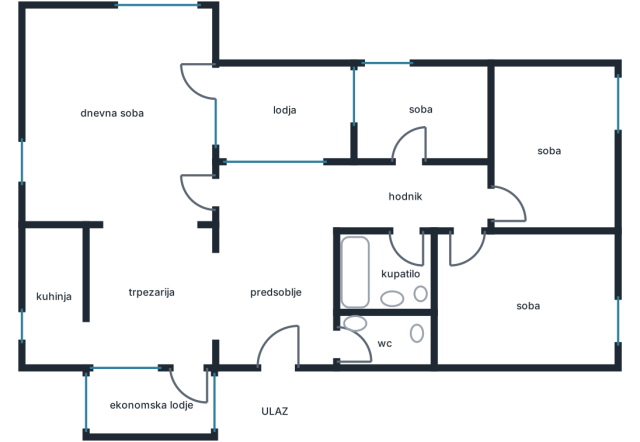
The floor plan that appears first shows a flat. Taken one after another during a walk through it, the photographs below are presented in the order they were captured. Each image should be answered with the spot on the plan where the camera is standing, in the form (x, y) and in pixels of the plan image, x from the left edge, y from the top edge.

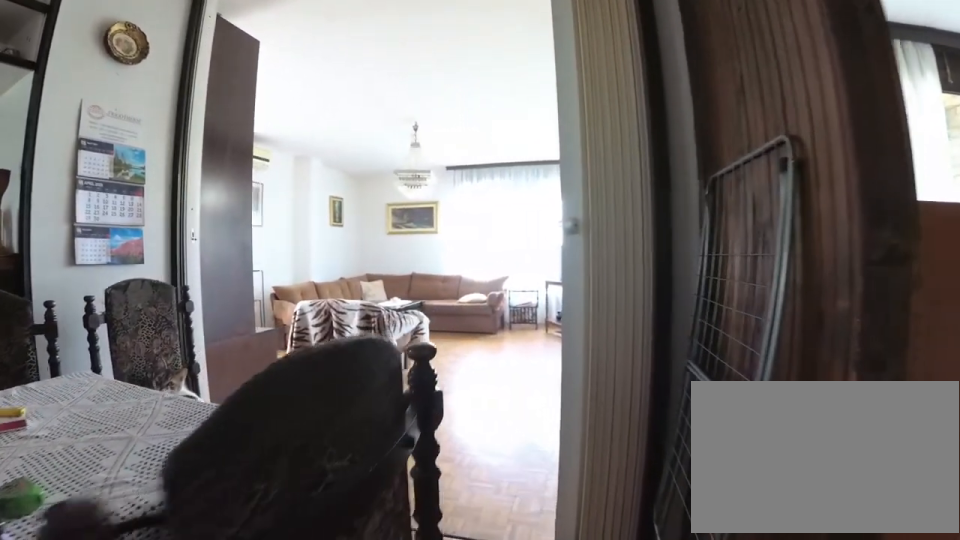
(181, 296)
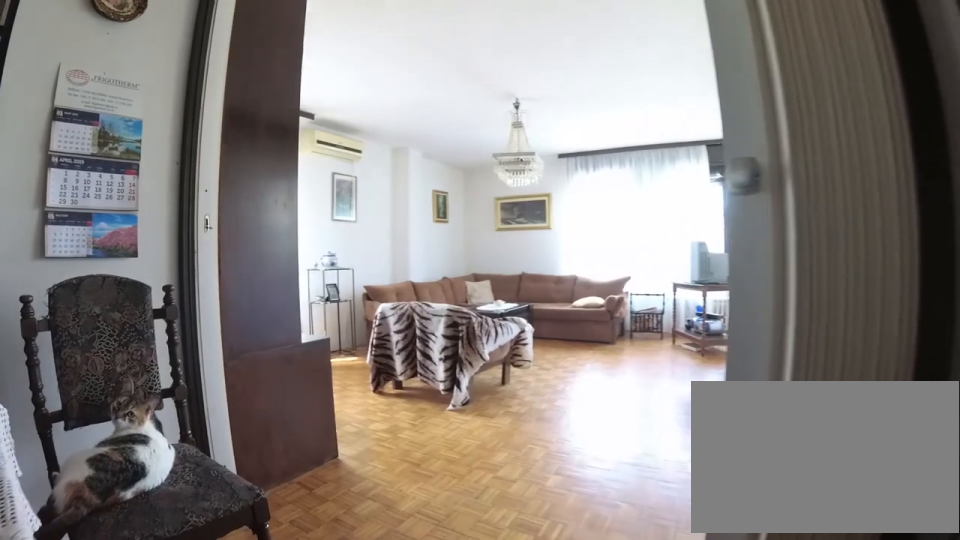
(164, 280)
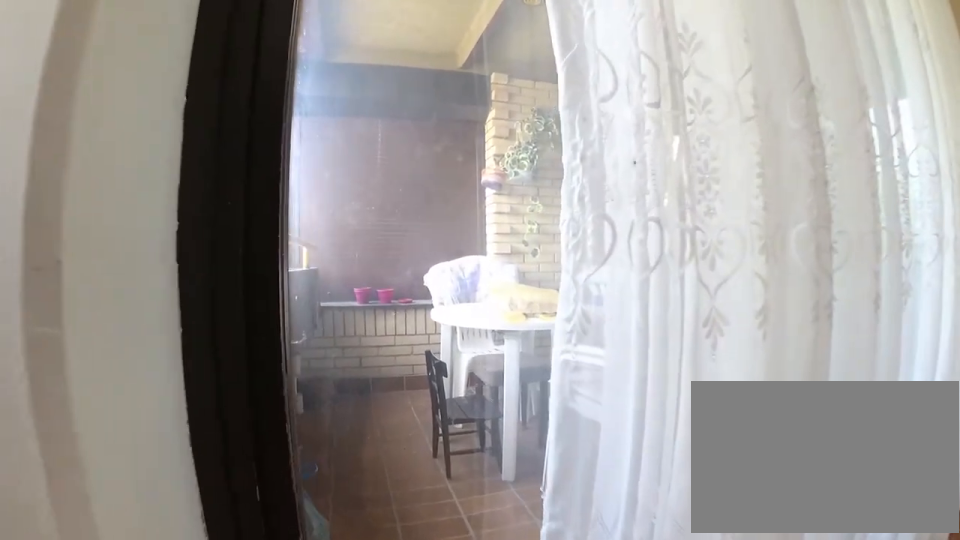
(170, 93)
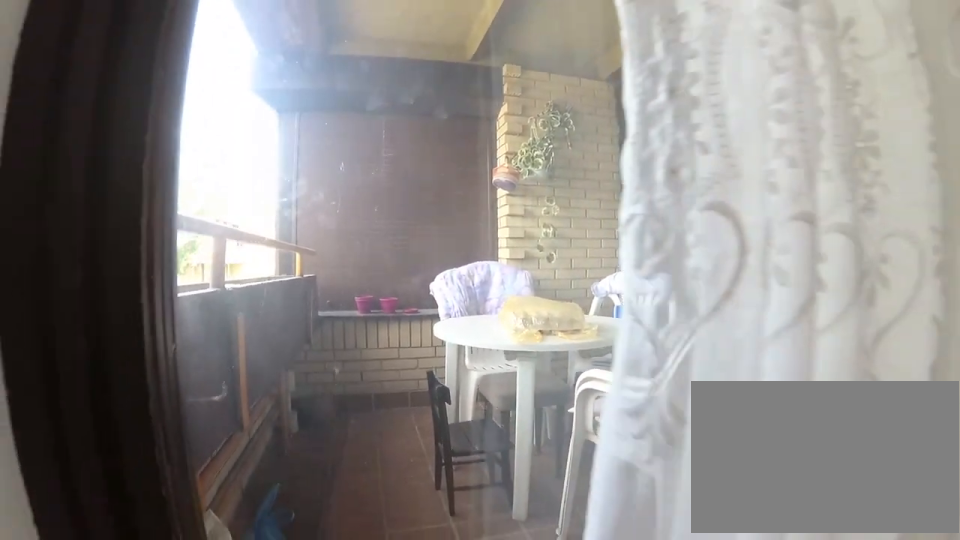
(193, 76)
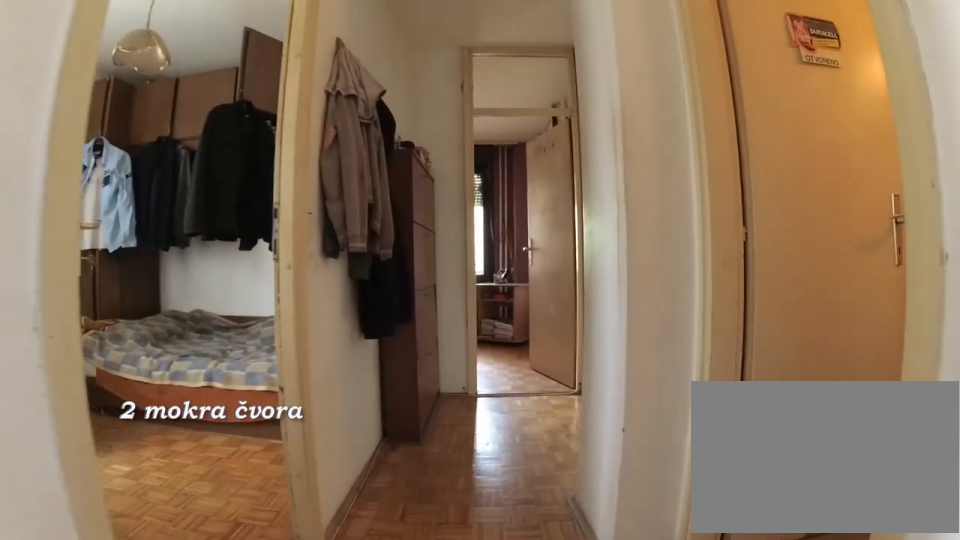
(313, 197)
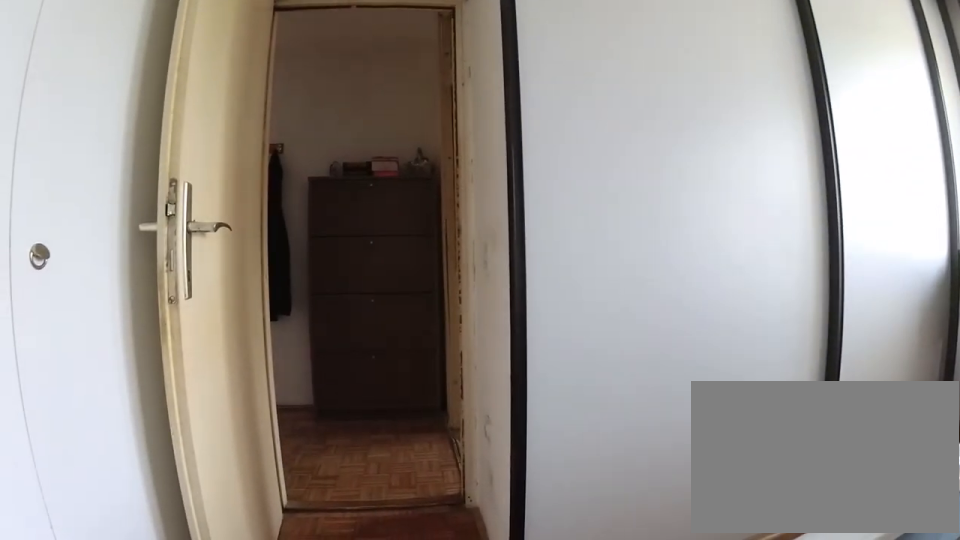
(458, 337)
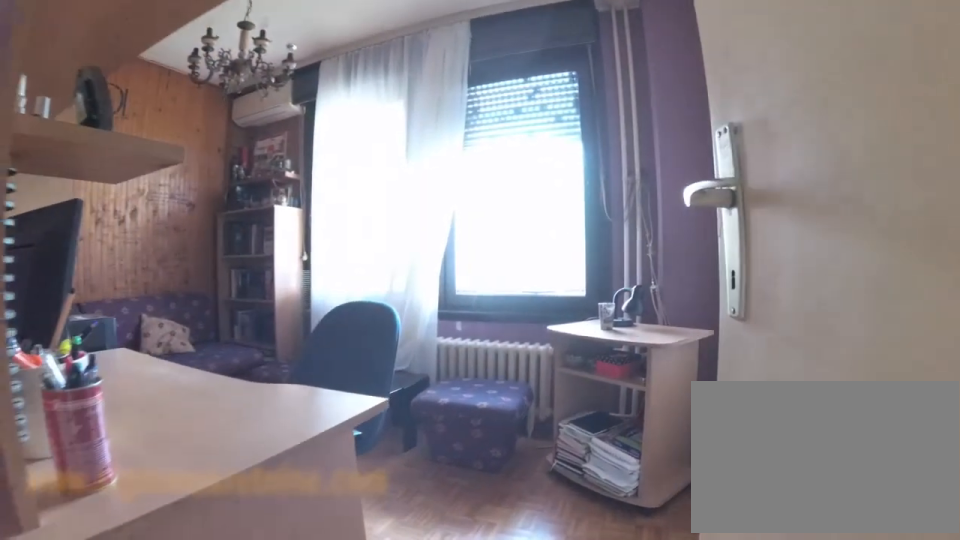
(481, 213)
